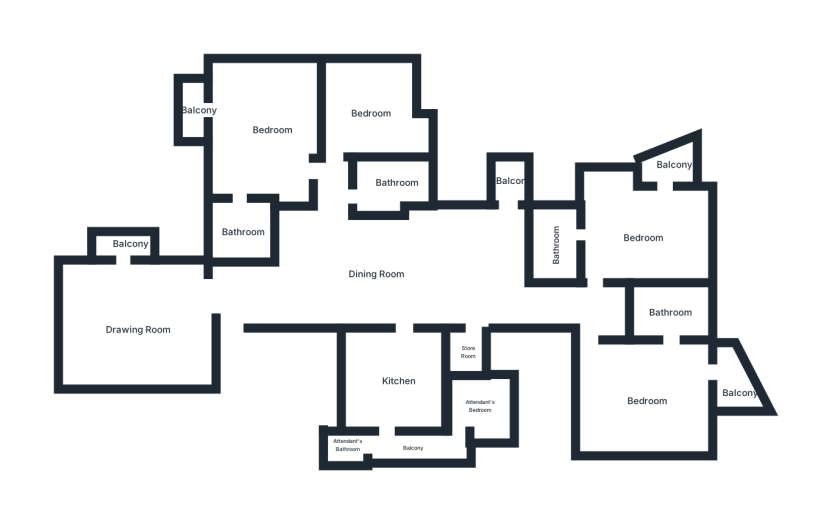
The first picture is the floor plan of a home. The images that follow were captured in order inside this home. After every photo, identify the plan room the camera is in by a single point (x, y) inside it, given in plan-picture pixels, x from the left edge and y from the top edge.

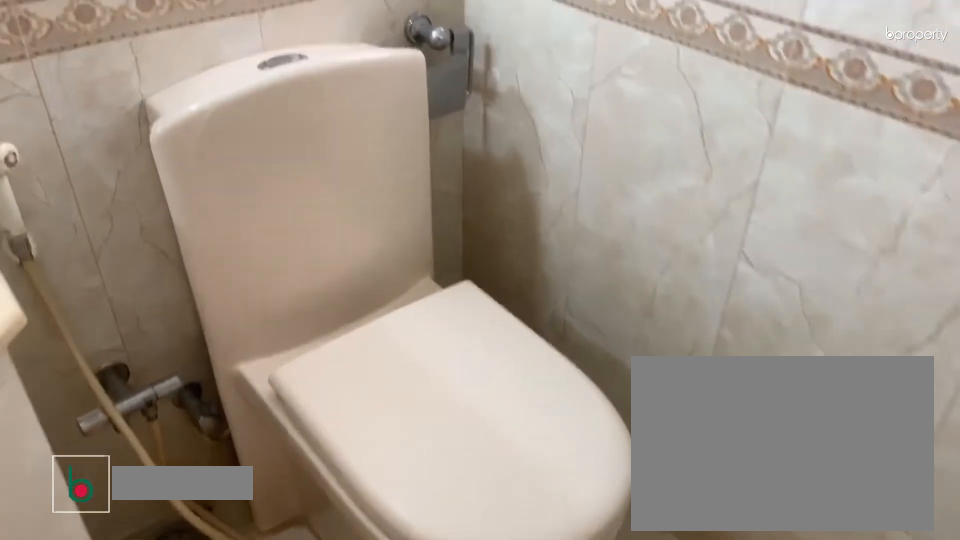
(557, 245)
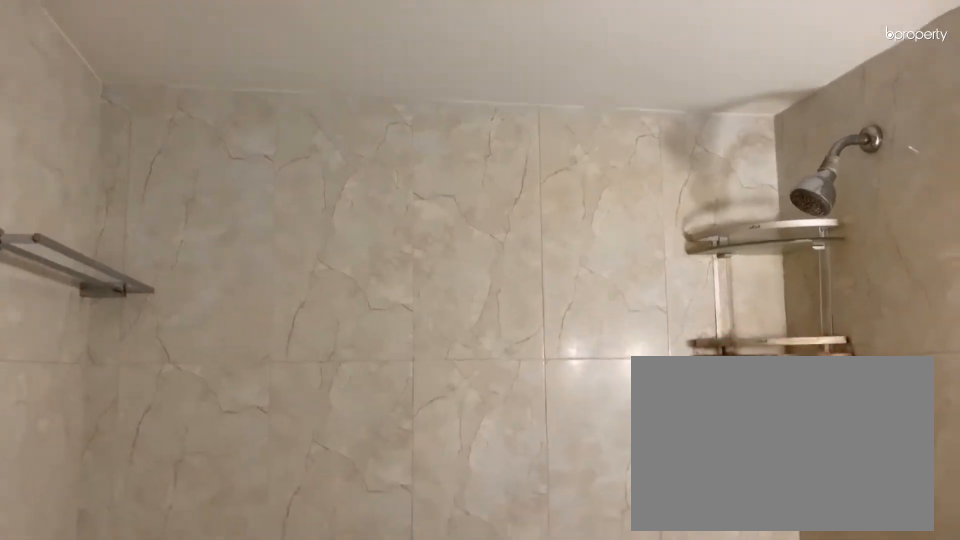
(557, 245)
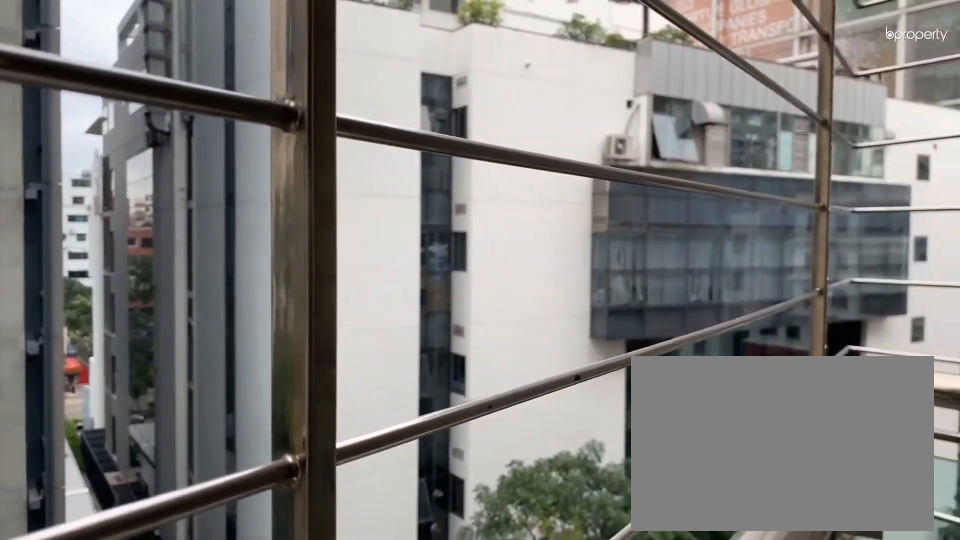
(677, 165)
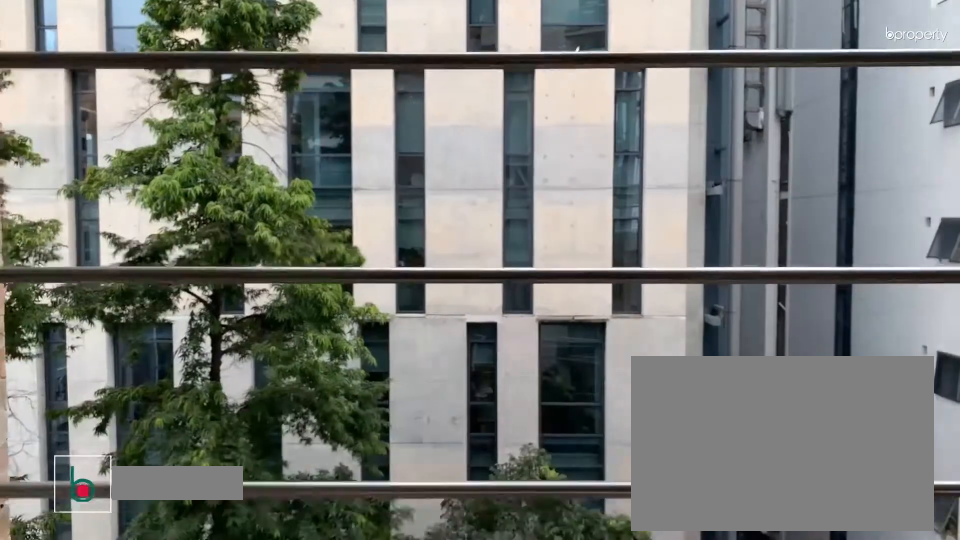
(511, 182)
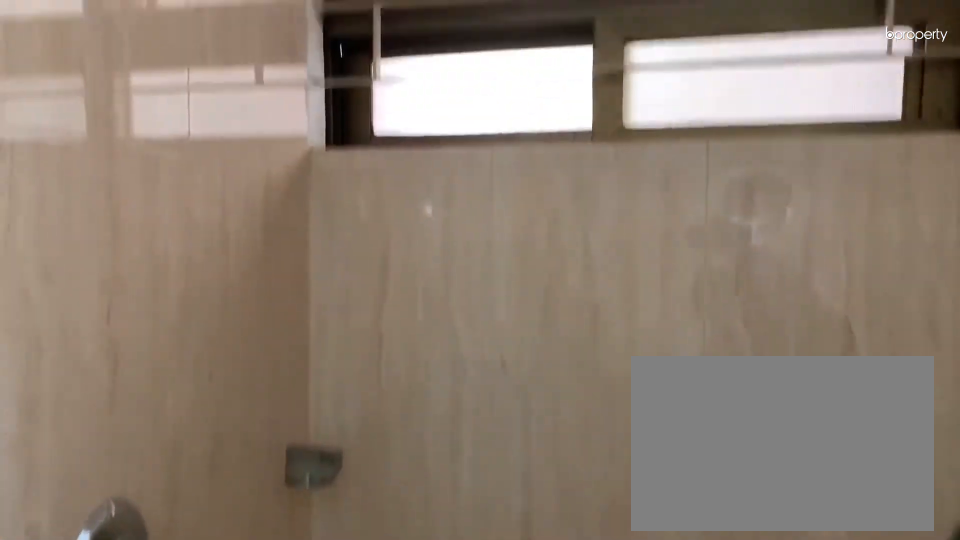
(389, 187)
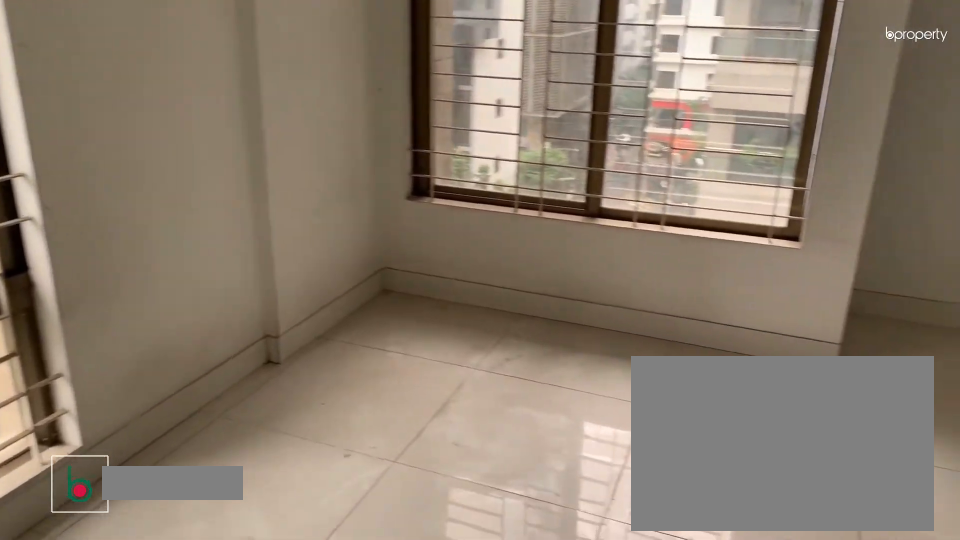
(372, 114)
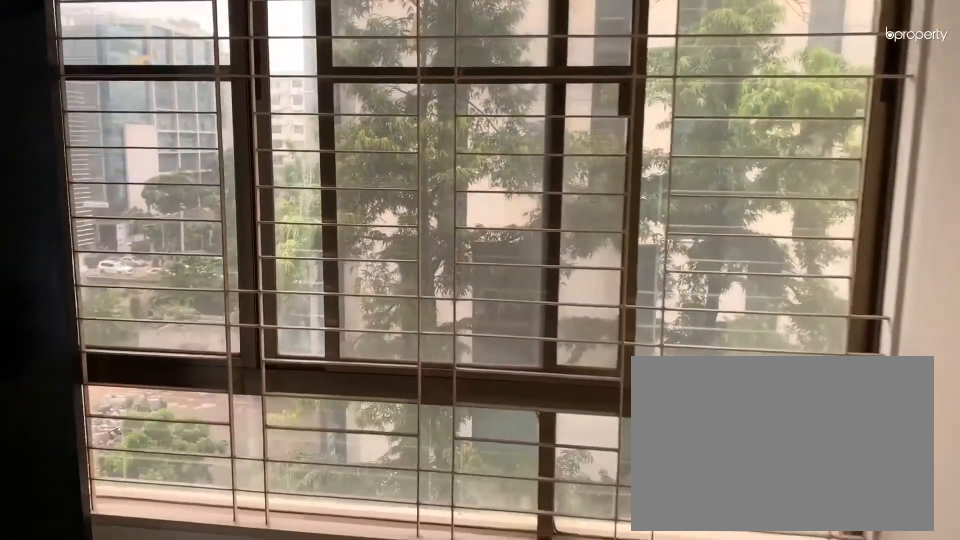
(274, 130)
